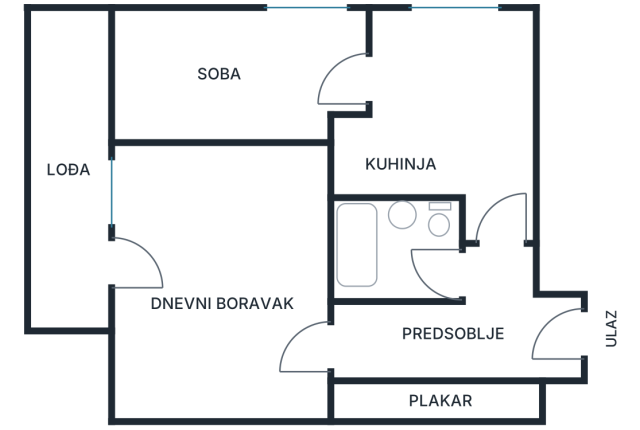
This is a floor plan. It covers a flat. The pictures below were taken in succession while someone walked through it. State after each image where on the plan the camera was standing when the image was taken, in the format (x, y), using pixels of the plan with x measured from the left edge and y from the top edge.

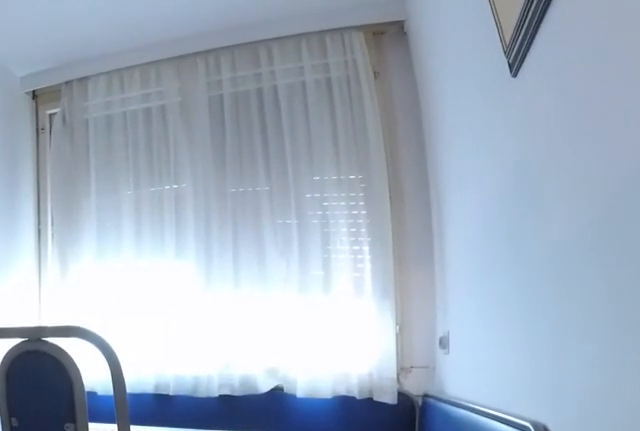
(496, 177)
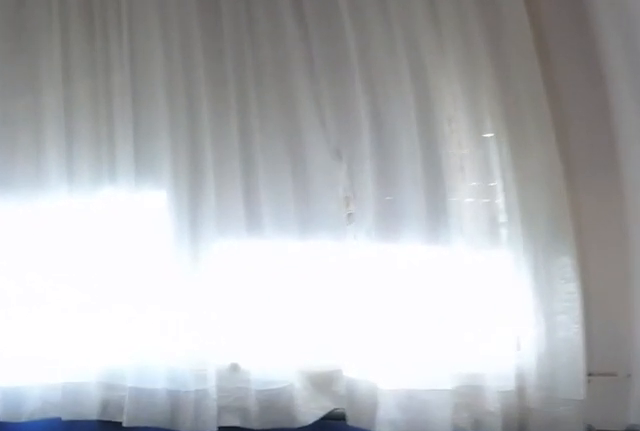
(496, 95)
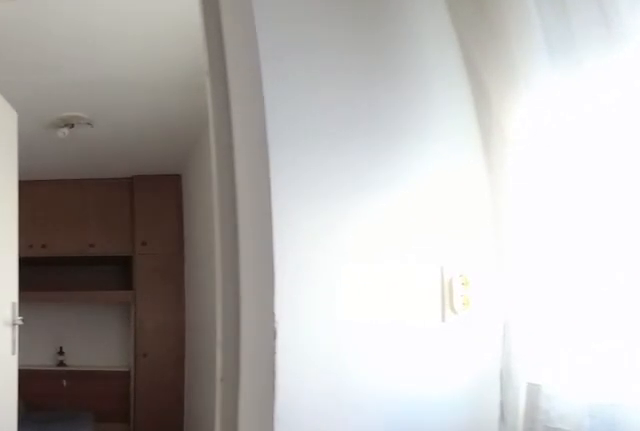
(510, 83)
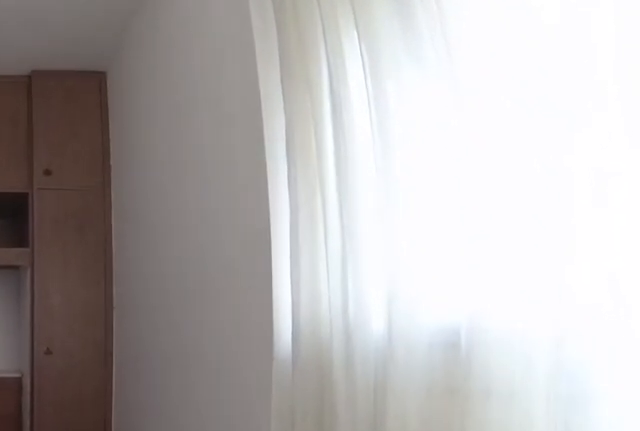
(383, 85)
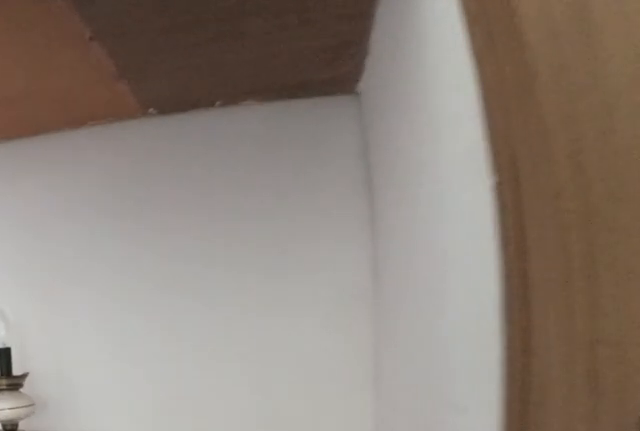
(172, 85)
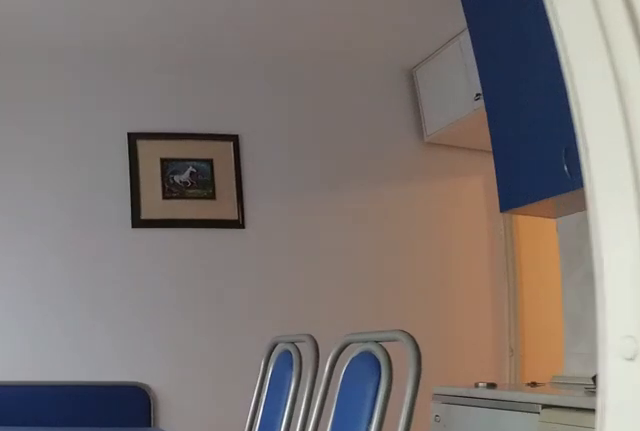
(328, 87)
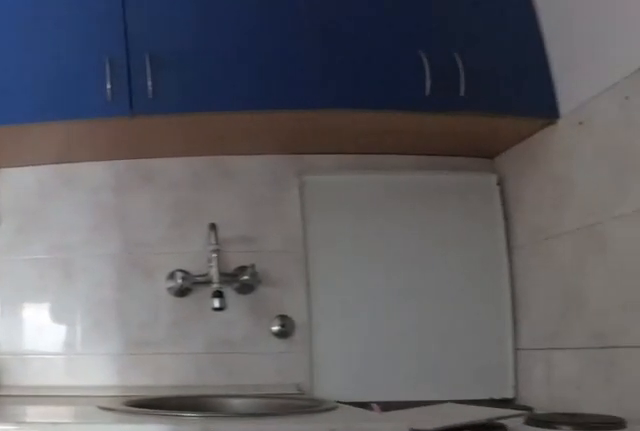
(382, 71)
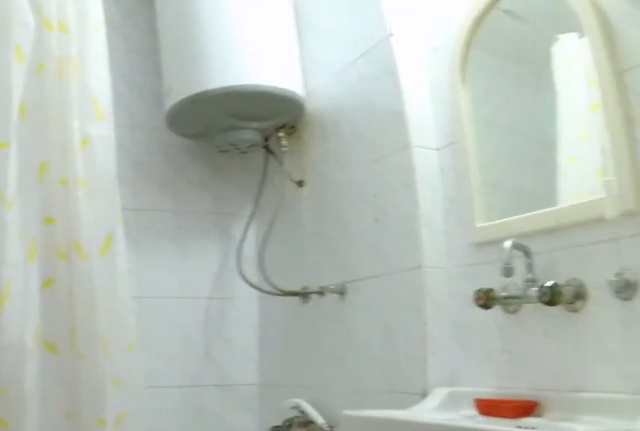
(476, 266)
